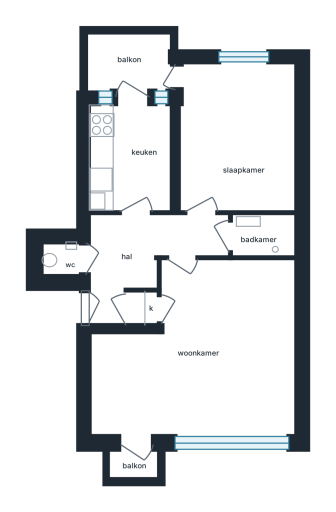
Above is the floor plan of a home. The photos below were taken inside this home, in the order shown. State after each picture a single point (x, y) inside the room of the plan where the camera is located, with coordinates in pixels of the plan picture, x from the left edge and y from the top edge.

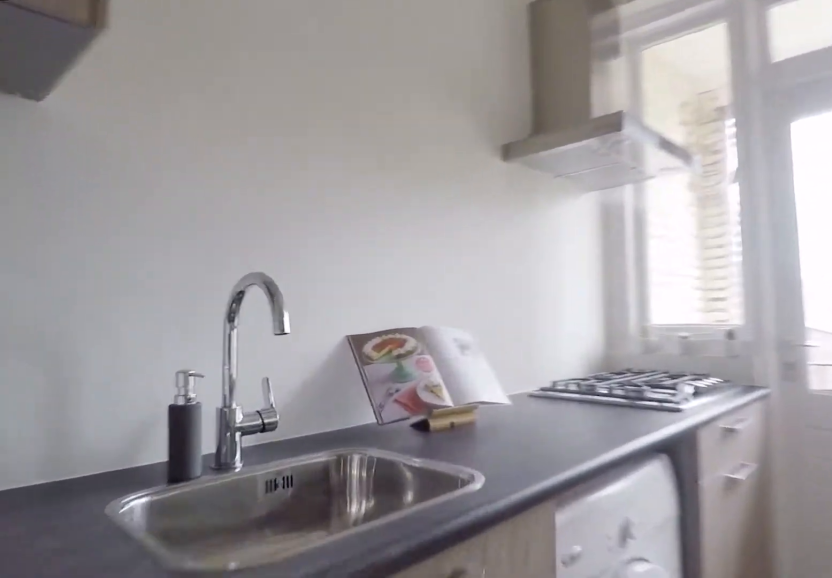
(130, 157)
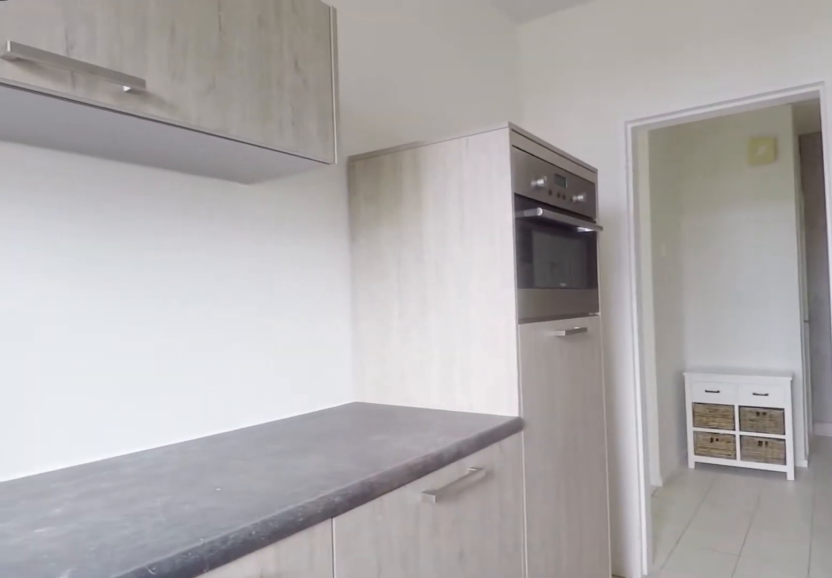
(130, 157)
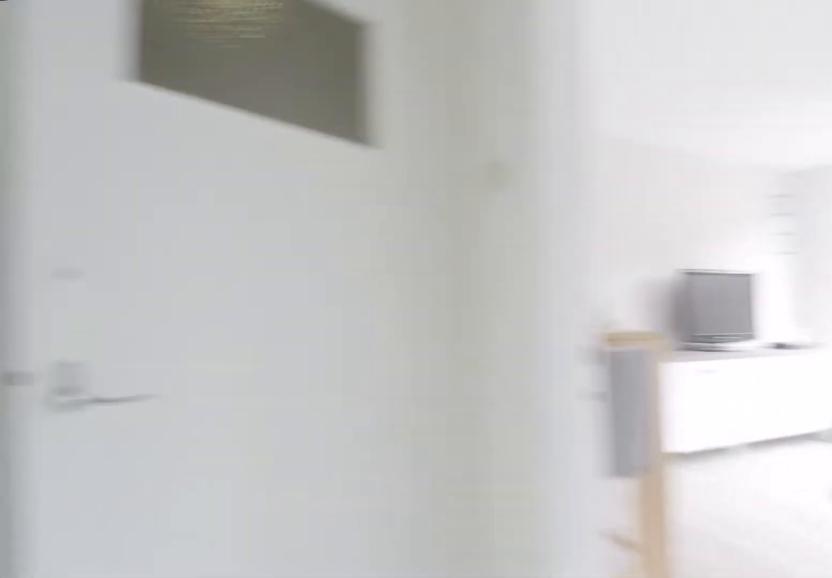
(141, 255)
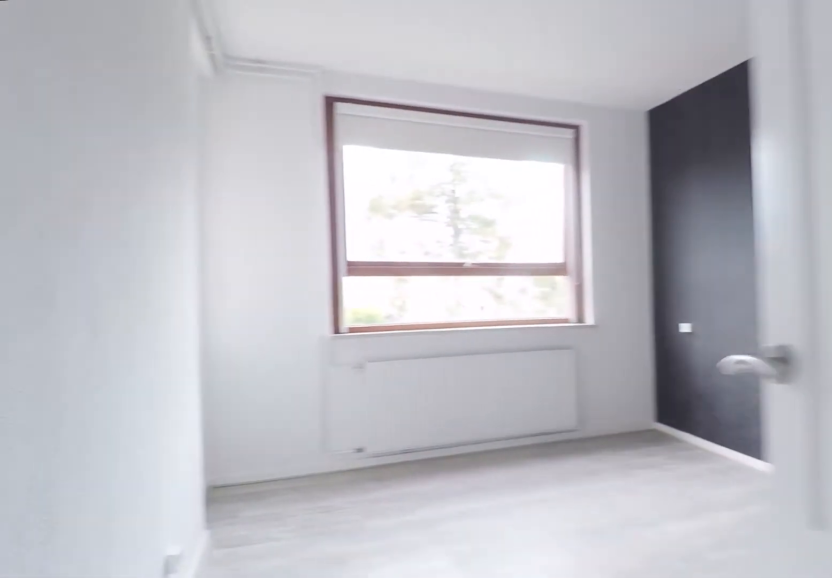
(230, 131)
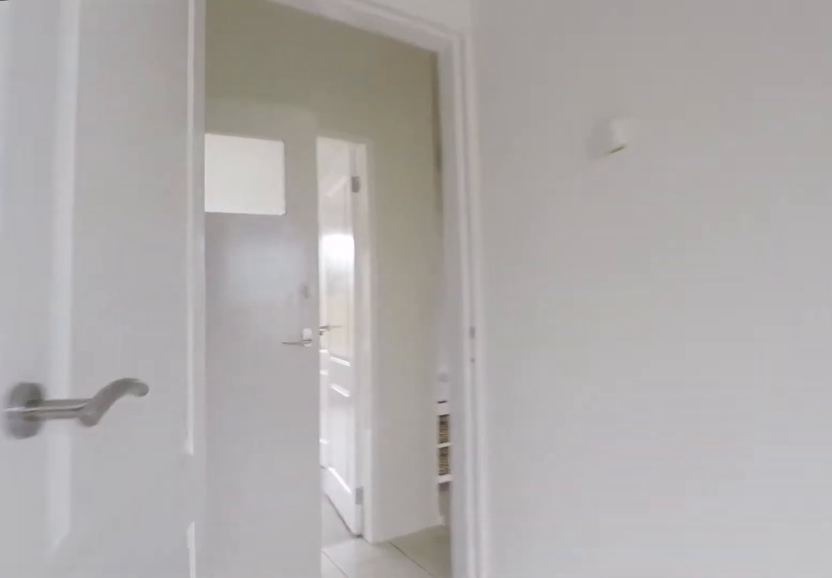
(230, 131)
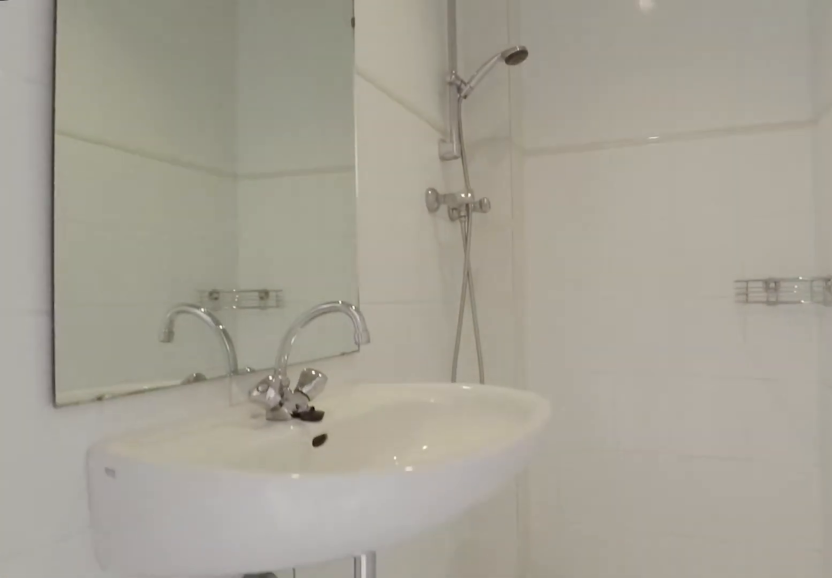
(264, 235)
